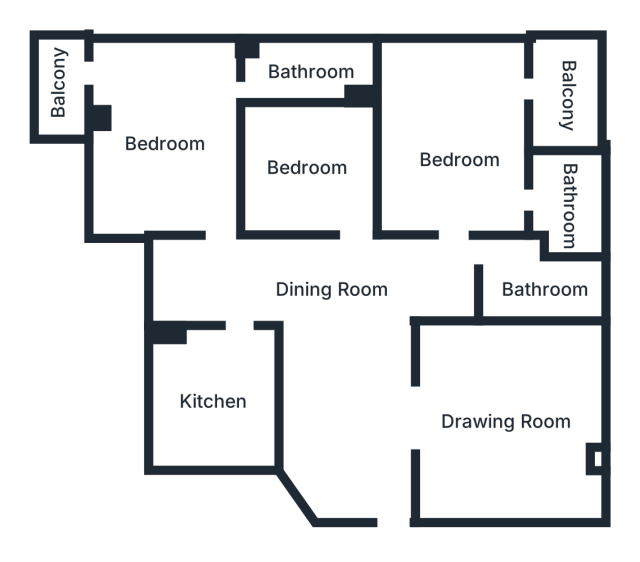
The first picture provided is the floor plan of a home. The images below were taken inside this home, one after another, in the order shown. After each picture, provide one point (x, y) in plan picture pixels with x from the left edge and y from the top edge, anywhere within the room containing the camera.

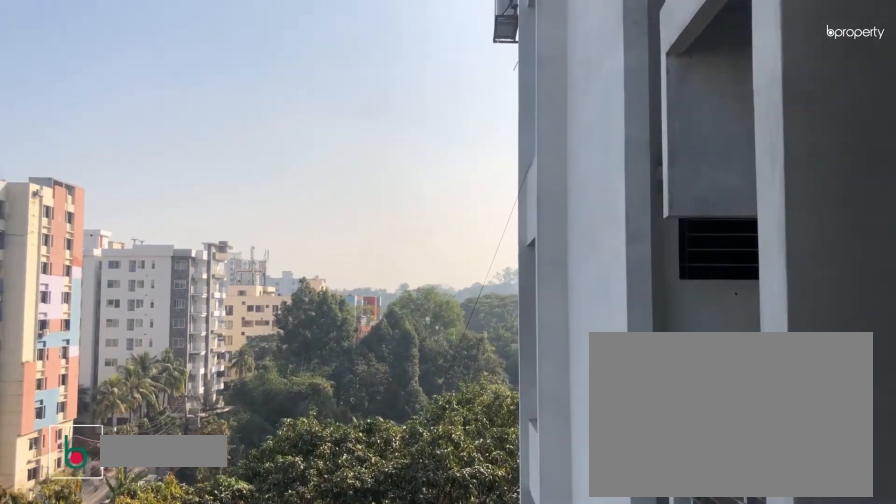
(568, 95)
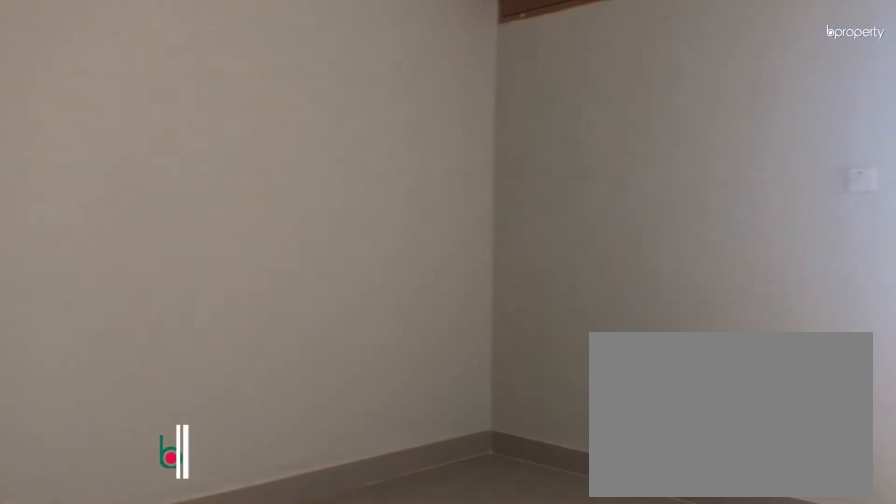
(307, 166)
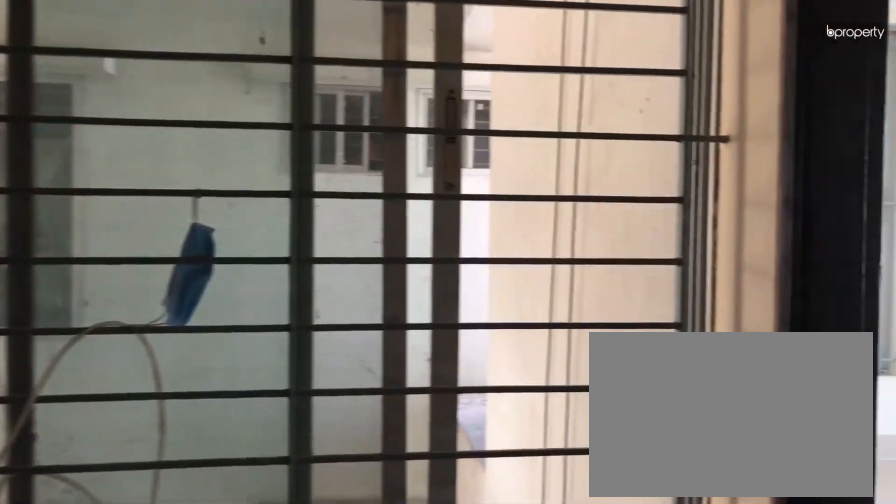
(167, 143)
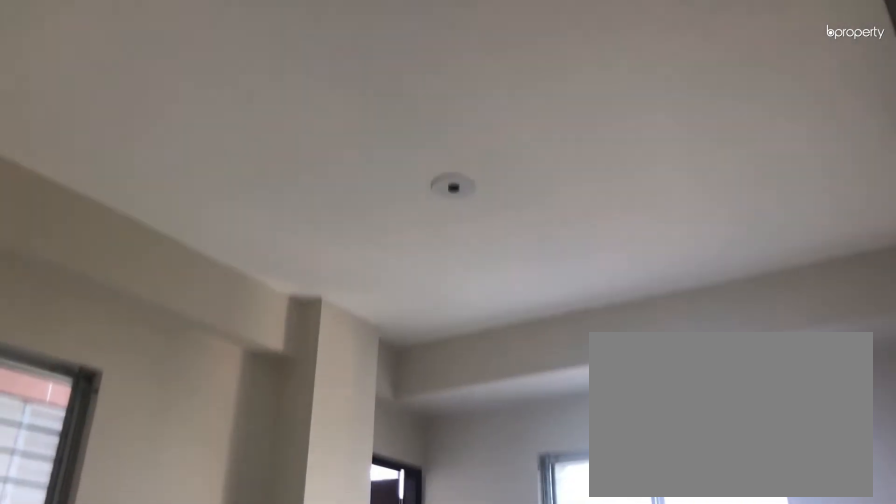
(167, 143)
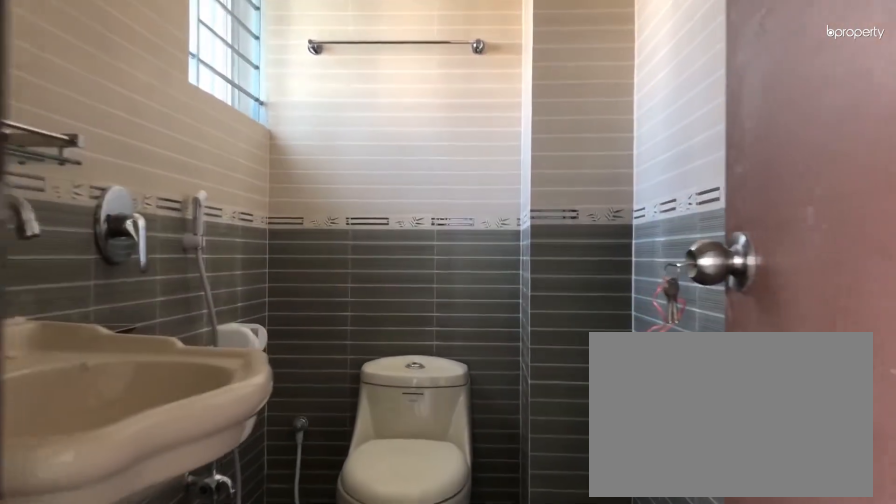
(310, 74)
